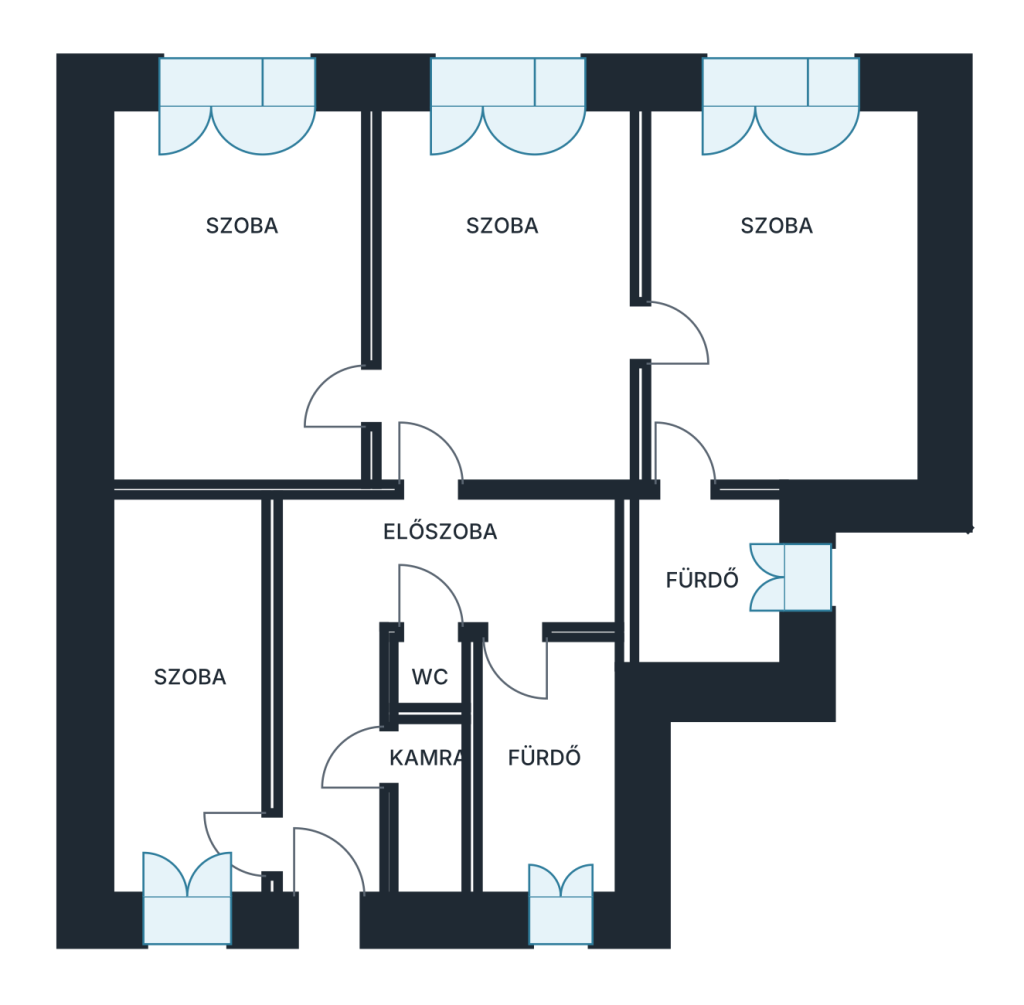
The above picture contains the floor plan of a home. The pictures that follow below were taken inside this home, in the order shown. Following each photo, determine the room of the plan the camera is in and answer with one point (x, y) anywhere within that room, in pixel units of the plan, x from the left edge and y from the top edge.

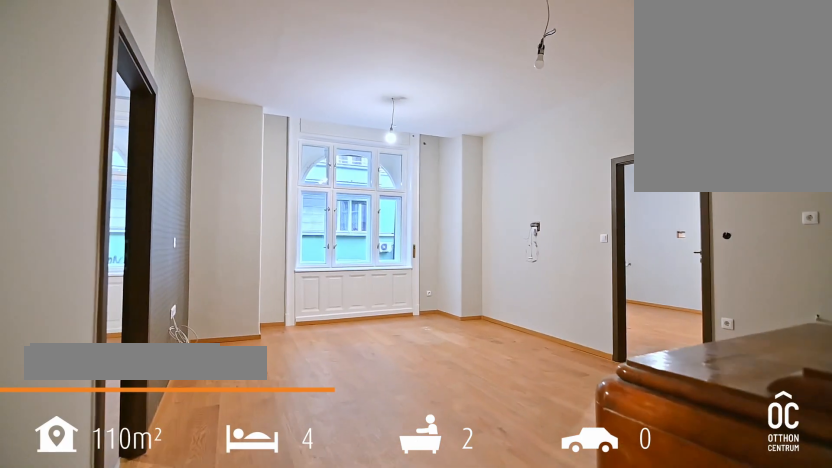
(507, 299)
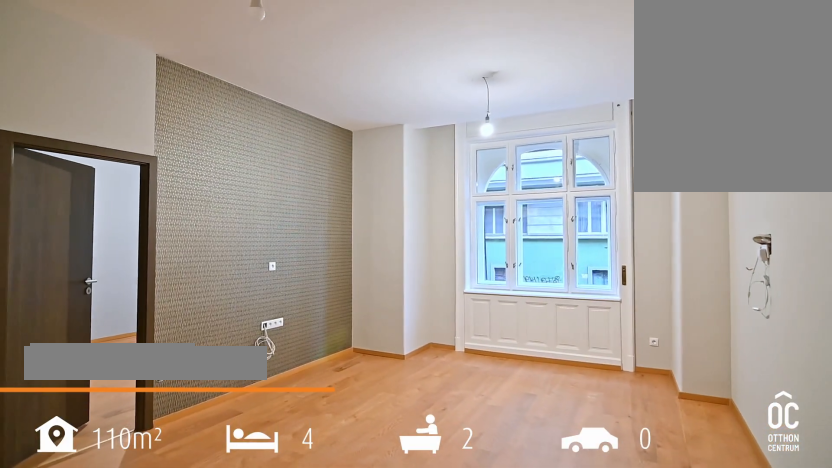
(505, 298)
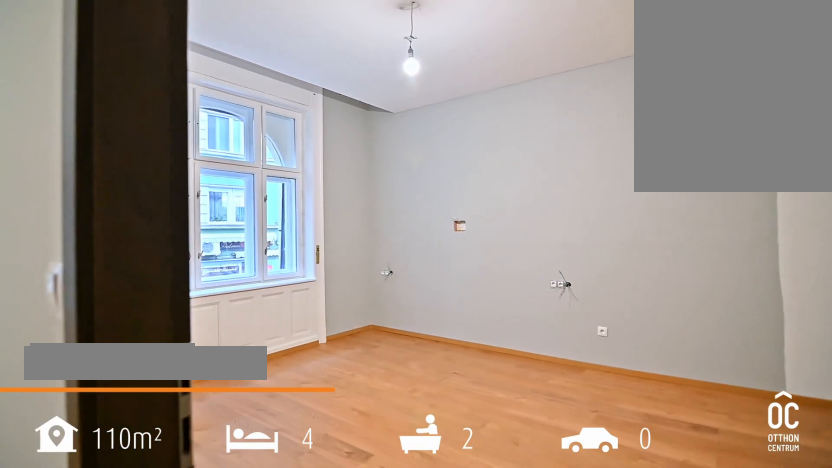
(784, 301)
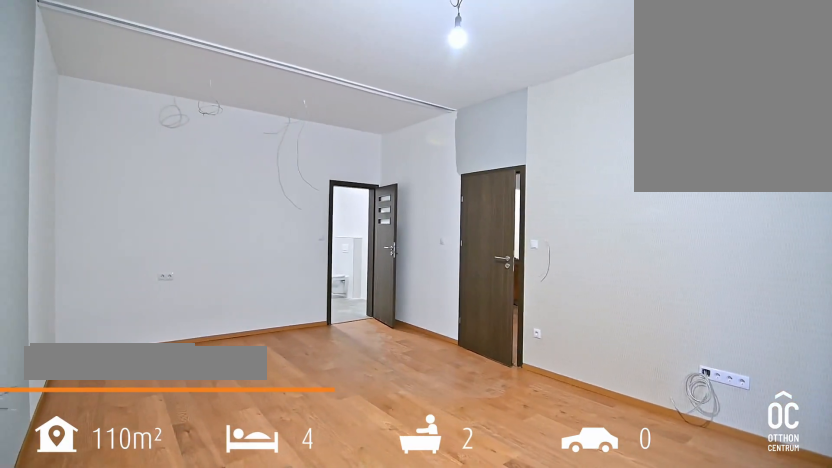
(784, 301)
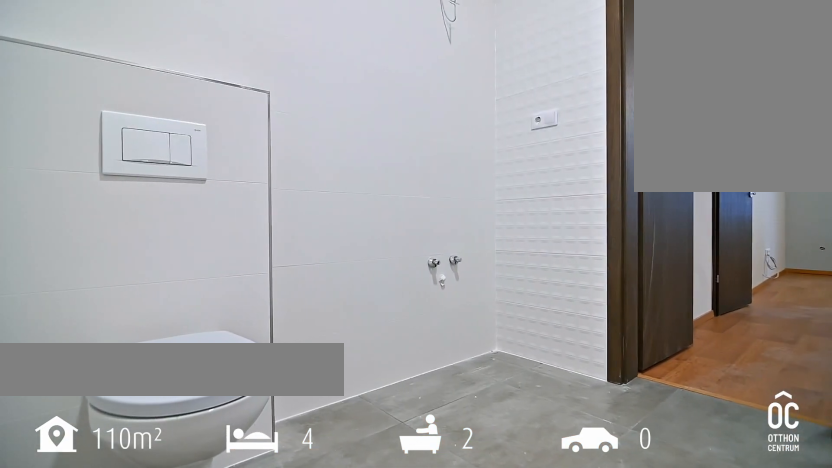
(697, 581)
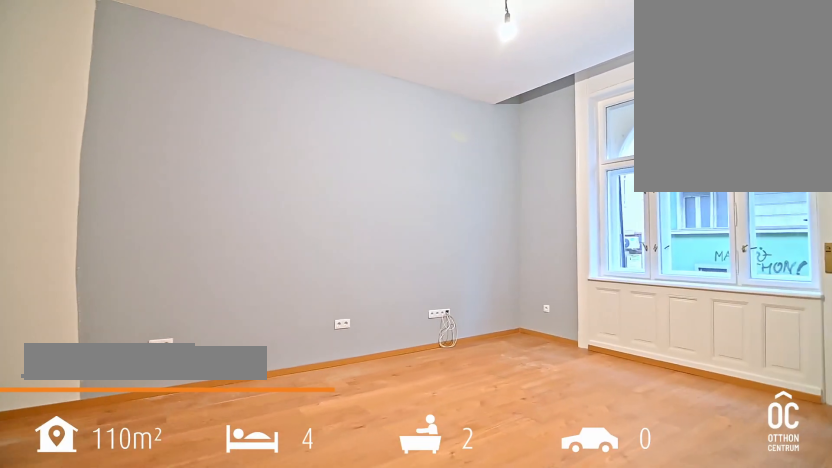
(233, 303)
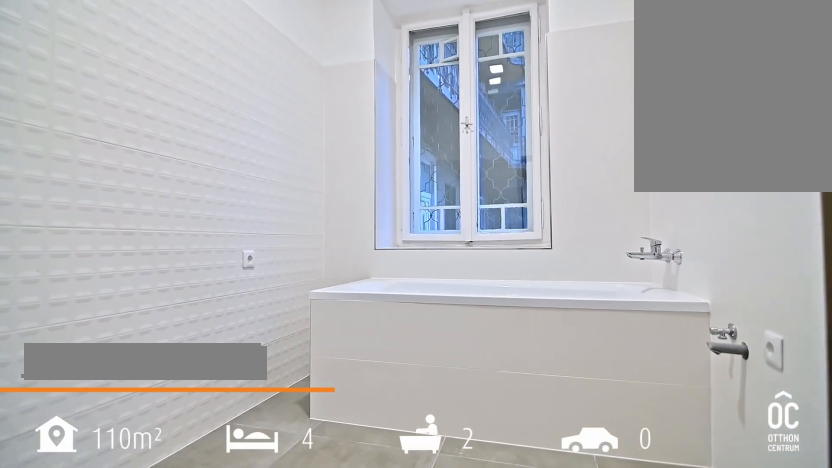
(538, 770)
